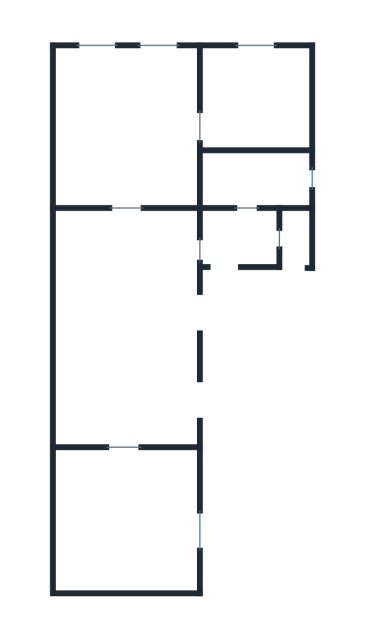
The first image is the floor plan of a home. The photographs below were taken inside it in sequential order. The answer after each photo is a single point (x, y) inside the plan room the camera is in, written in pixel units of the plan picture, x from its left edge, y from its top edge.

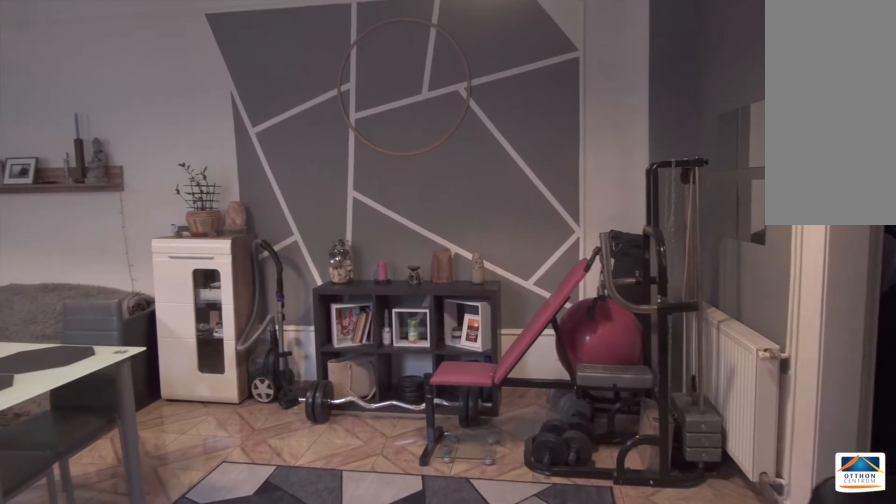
(119, 327)
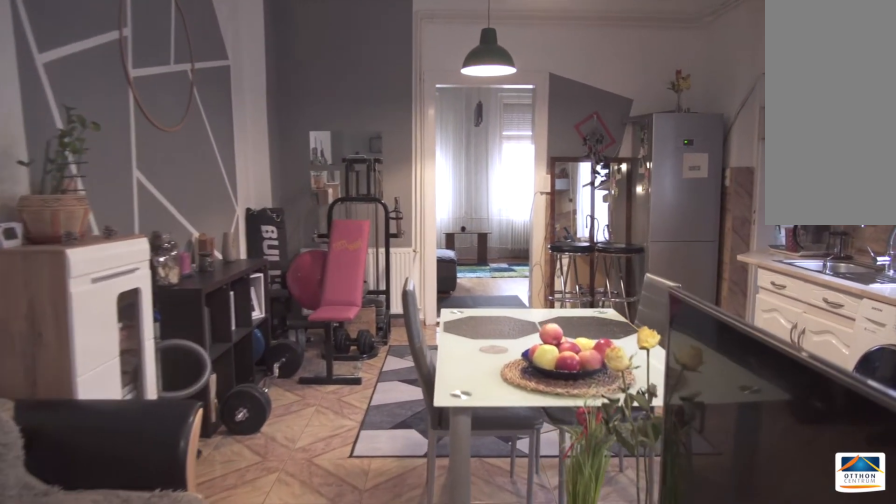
(118, 327)
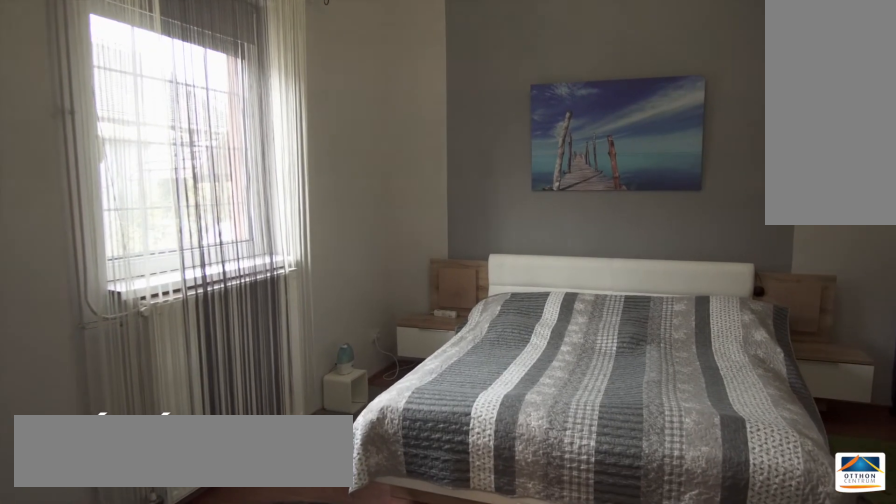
(119, 523)
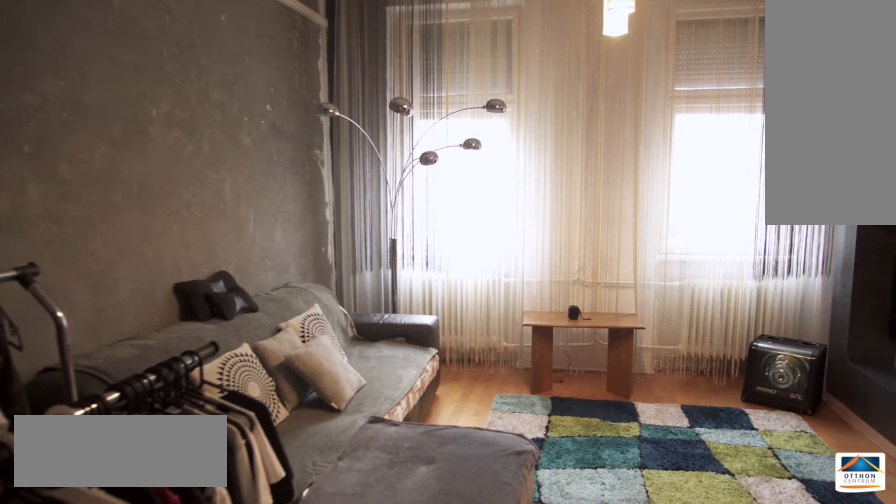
(118, 117)
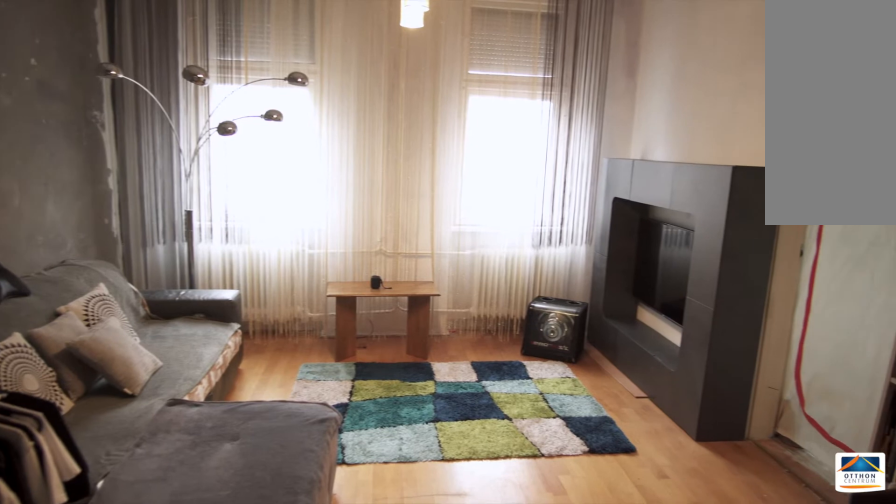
(118, 117)
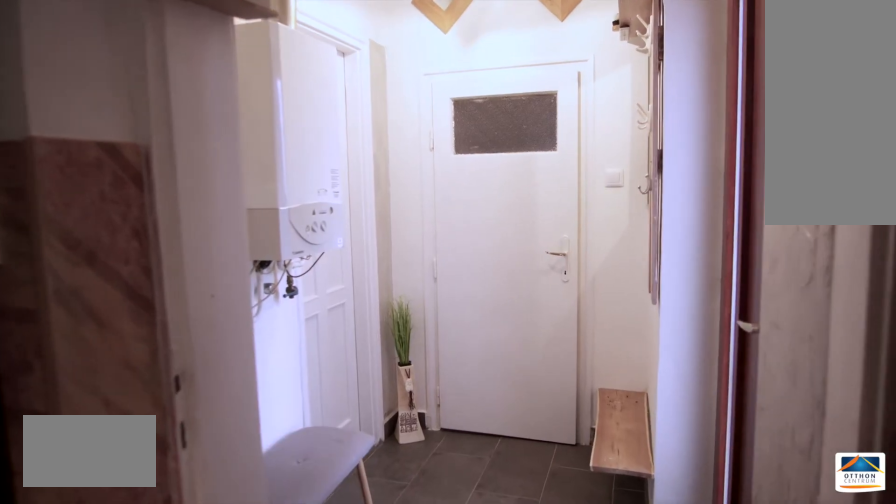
(235, 237)
